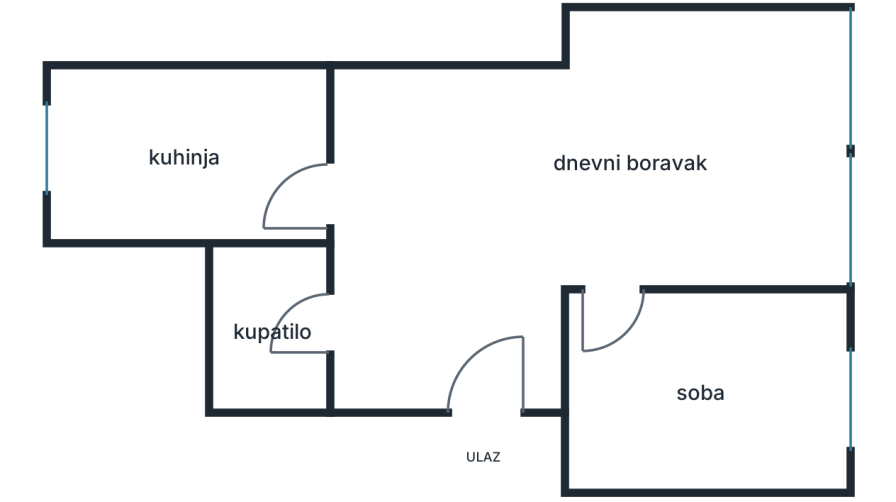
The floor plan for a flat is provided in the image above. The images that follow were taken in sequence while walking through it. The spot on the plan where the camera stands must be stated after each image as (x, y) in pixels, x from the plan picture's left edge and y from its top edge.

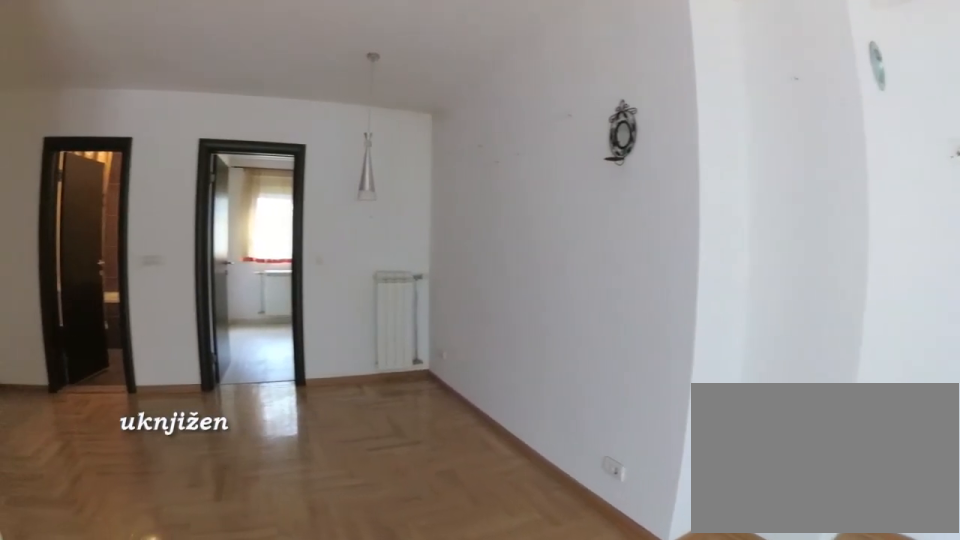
(718, 254)
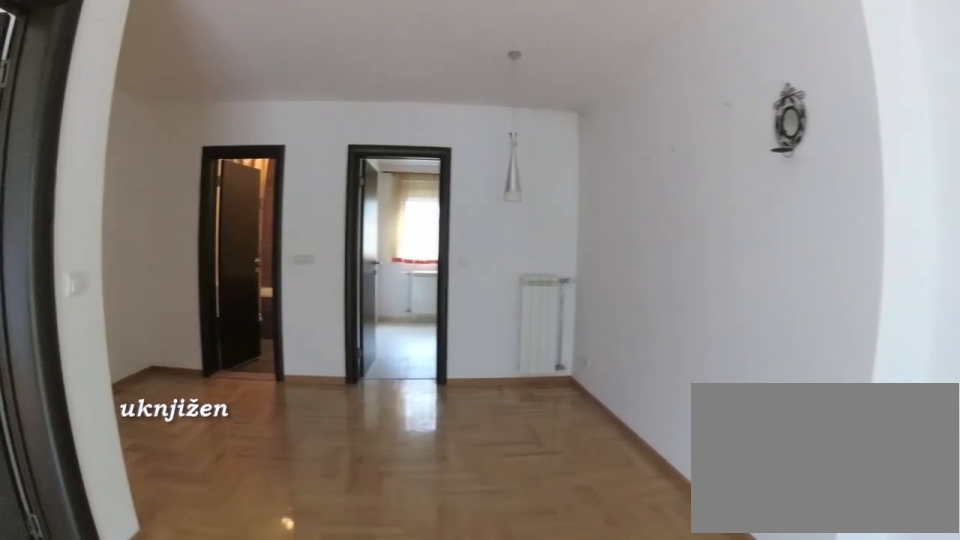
(713, 244)
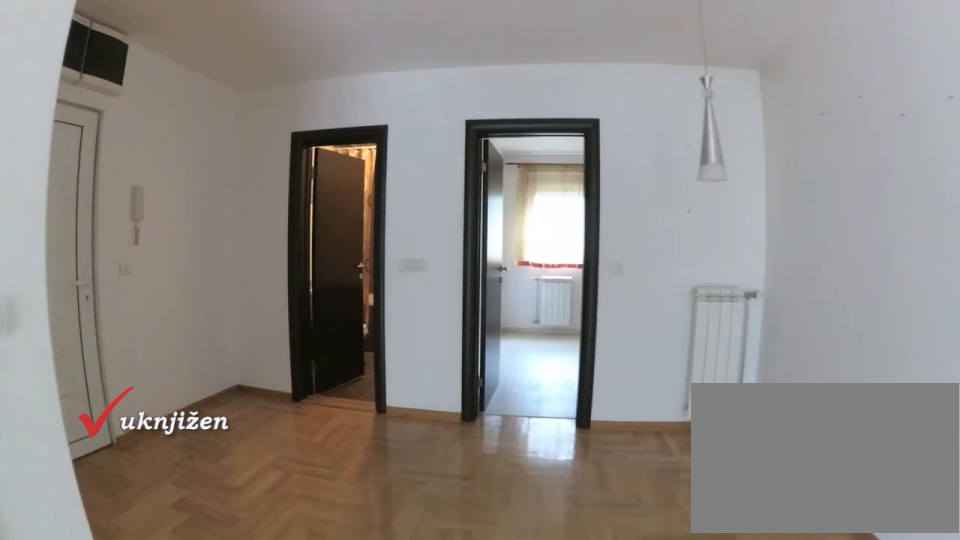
(626, 231)
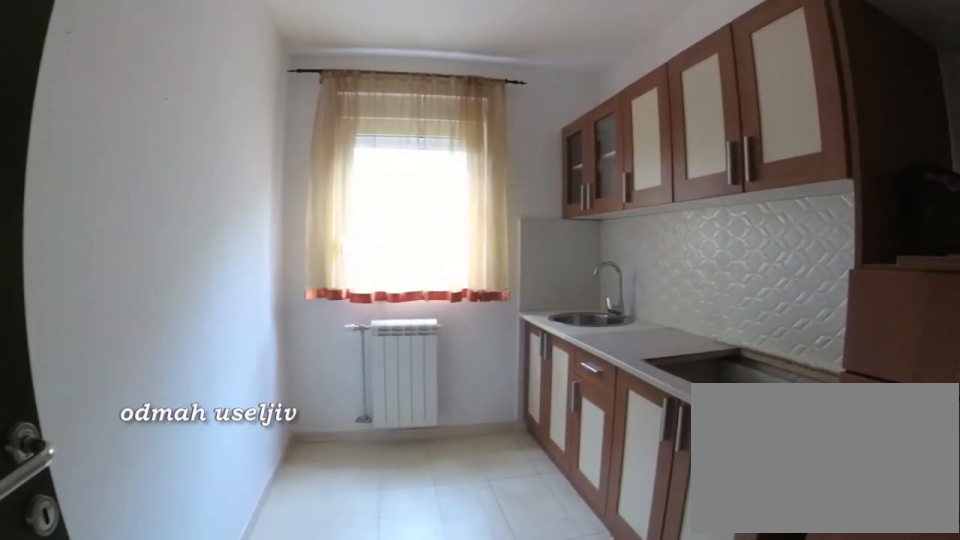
(333, 195)
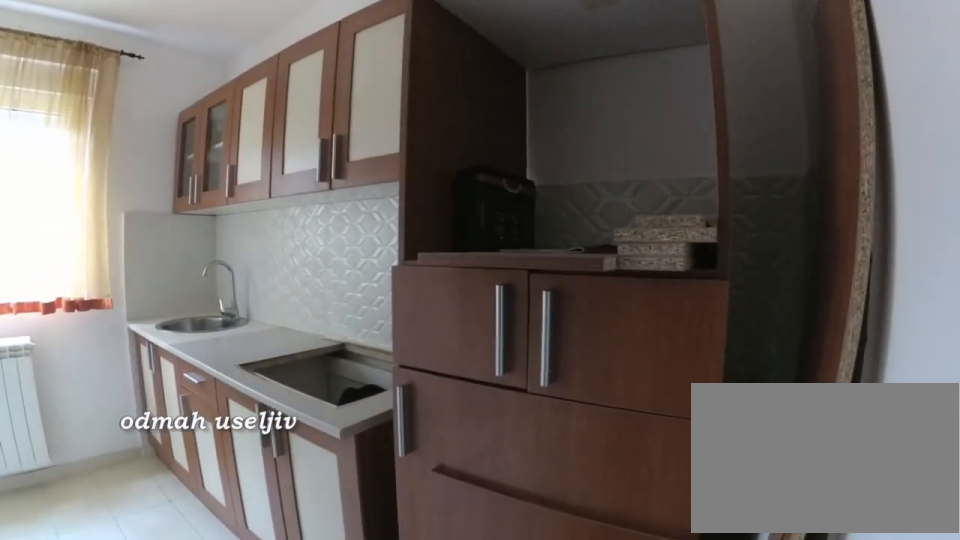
(322, 209)
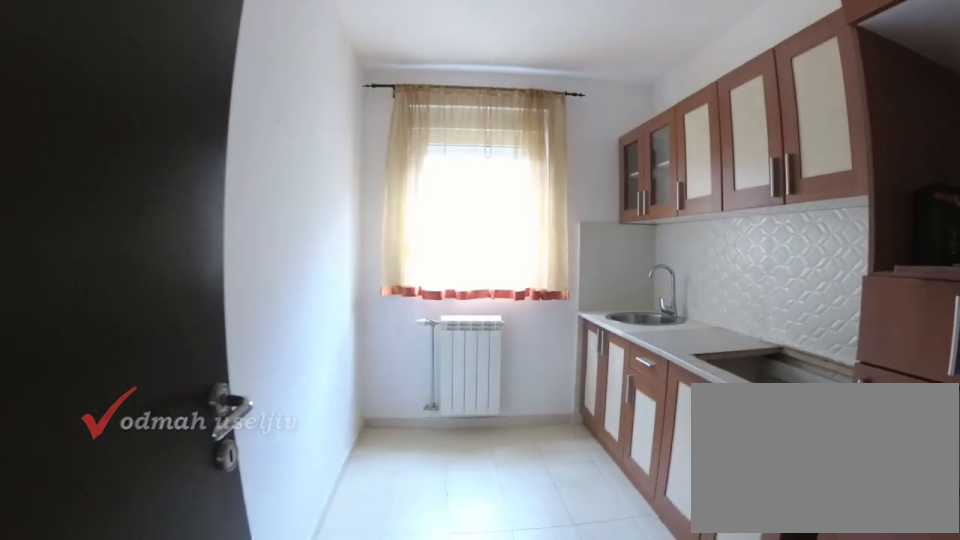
(339, 184)
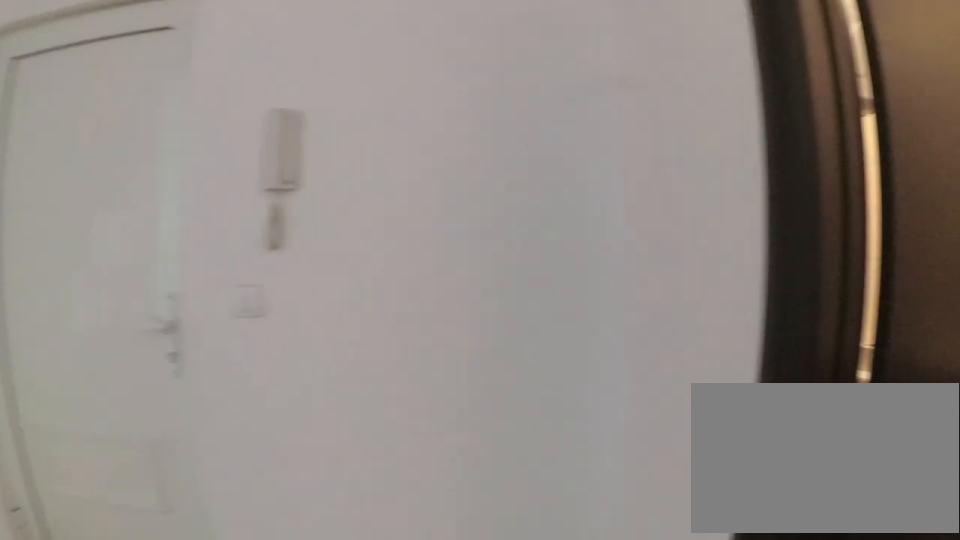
(367, 235)
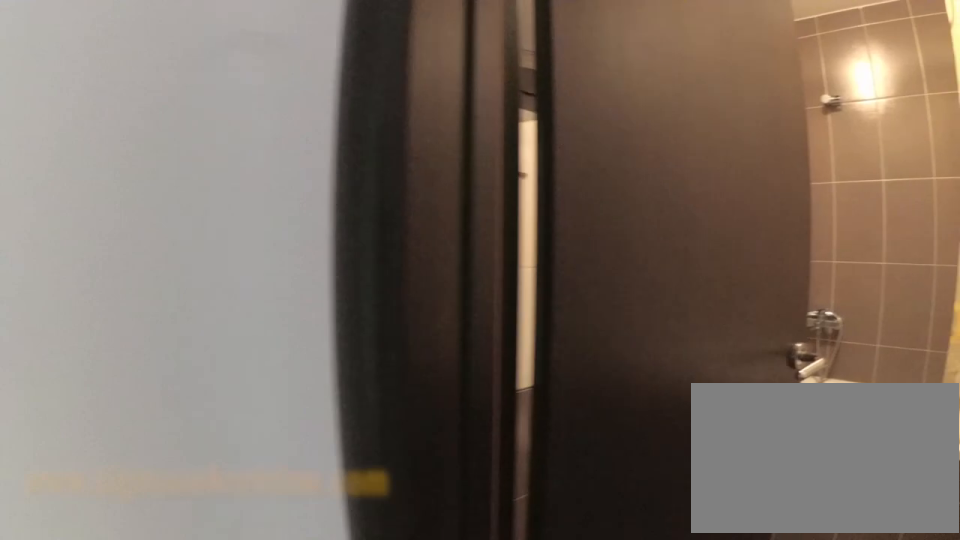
(379, 268)
